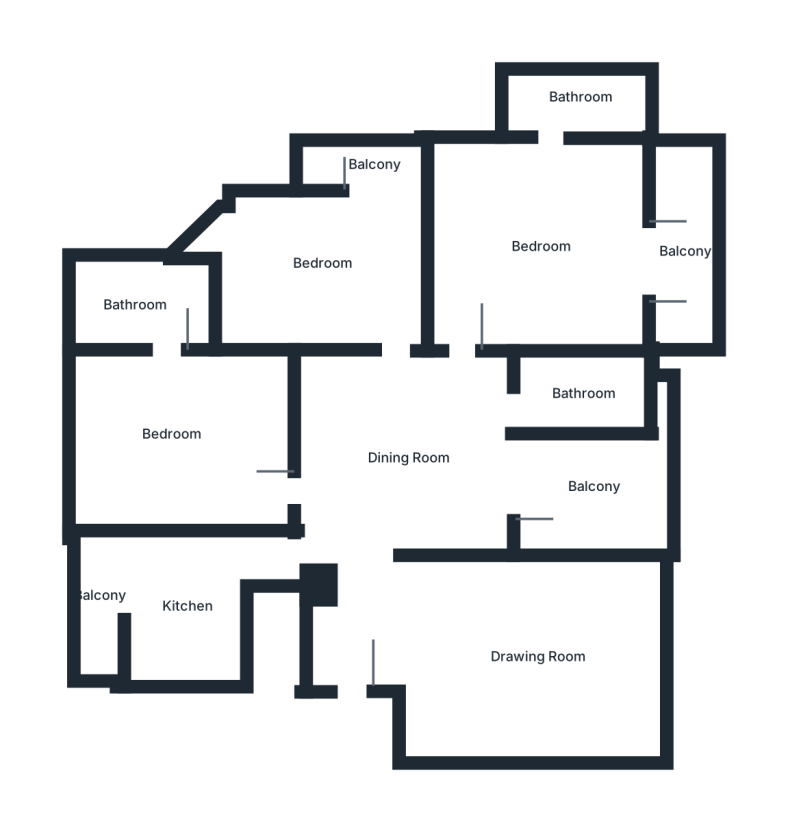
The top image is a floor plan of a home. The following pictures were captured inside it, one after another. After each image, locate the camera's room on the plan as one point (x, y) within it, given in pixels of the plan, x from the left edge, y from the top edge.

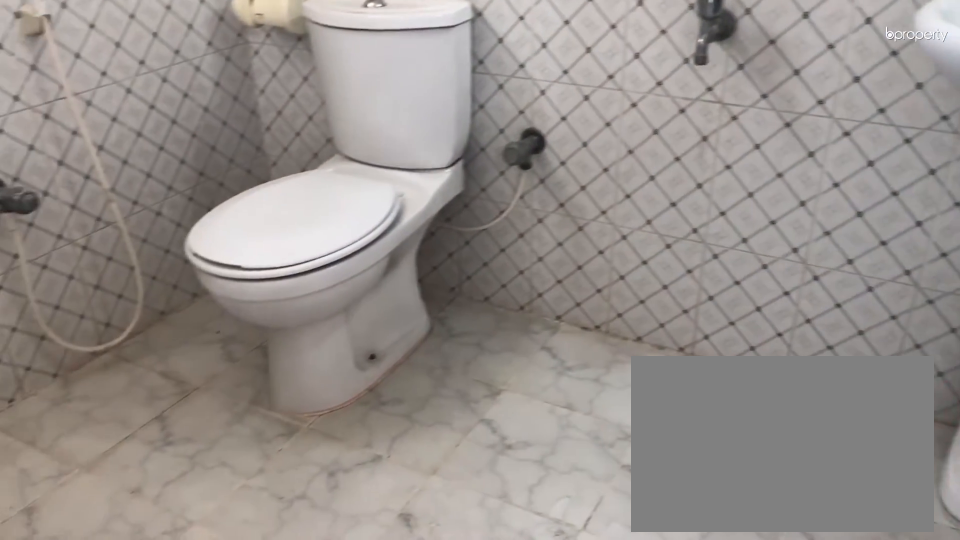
(133, 309)
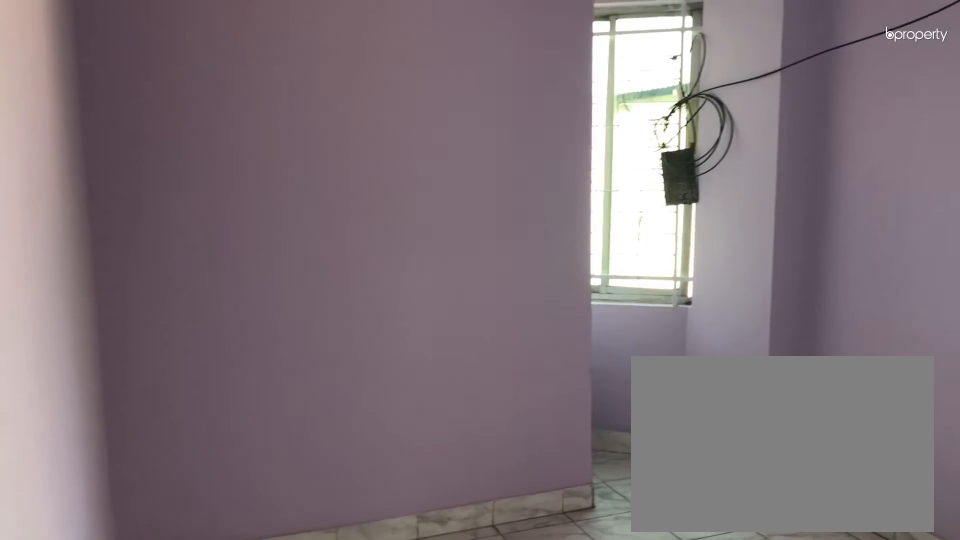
(323, 265)
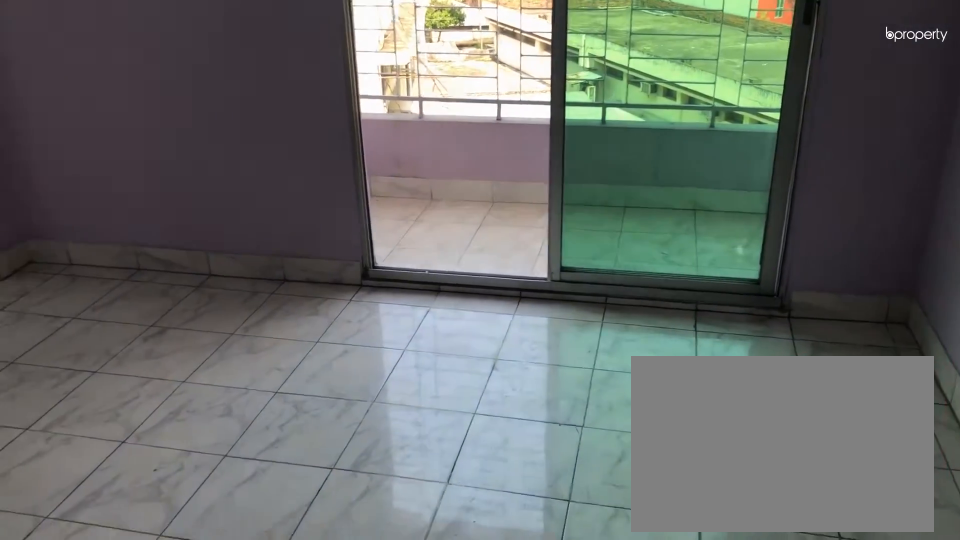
(323, 265)
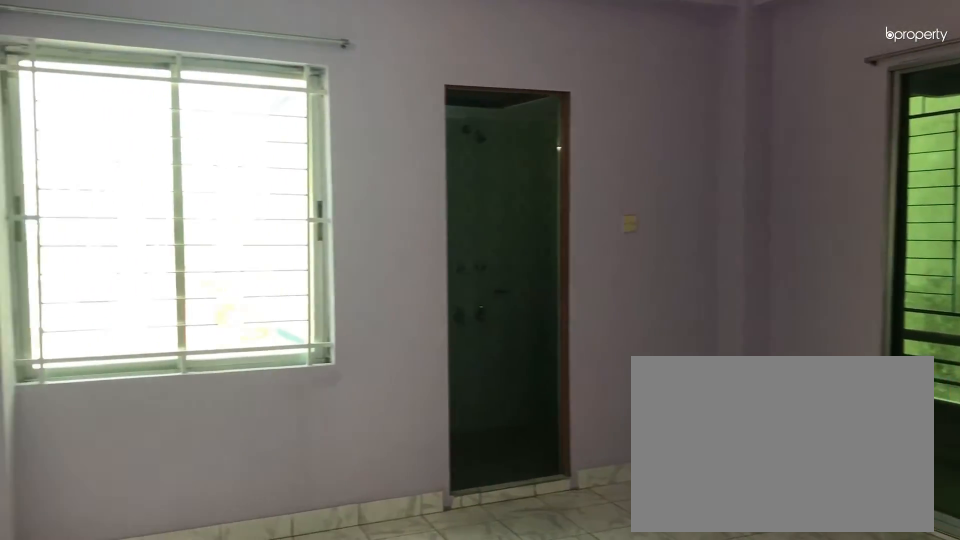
(535, 243)
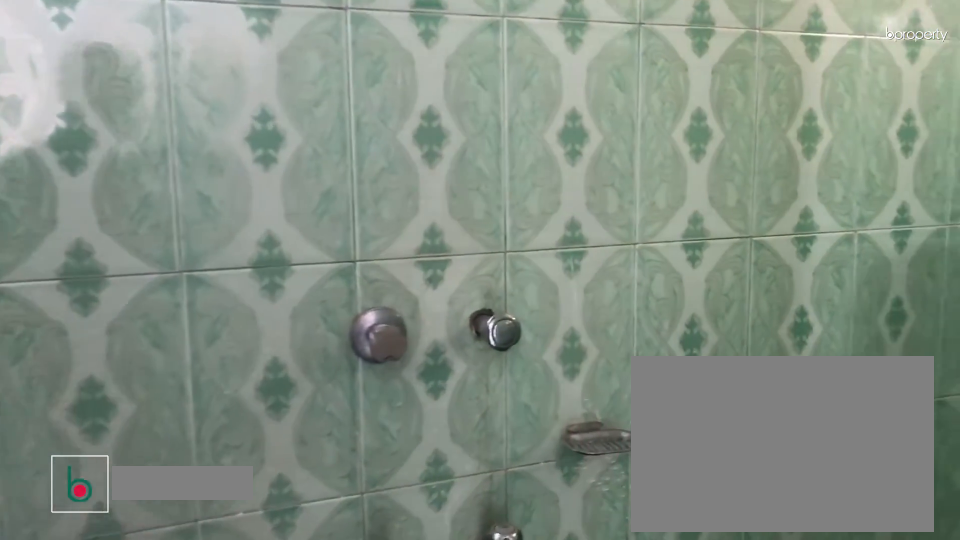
(579, 102)
